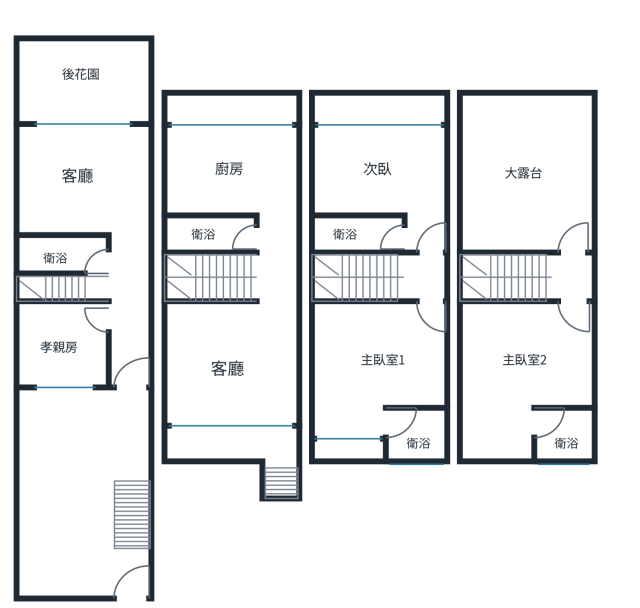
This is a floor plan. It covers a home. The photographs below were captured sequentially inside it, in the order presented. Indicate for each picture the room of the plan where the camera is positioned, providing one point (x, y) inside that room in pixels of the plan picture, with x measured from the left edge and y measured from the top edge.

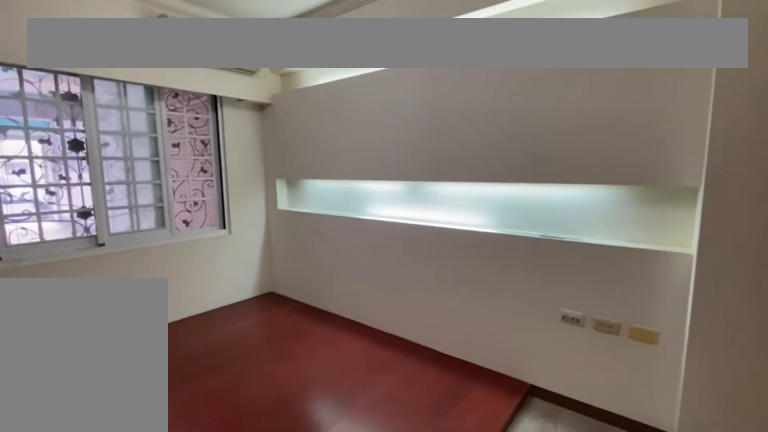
(68, 346)
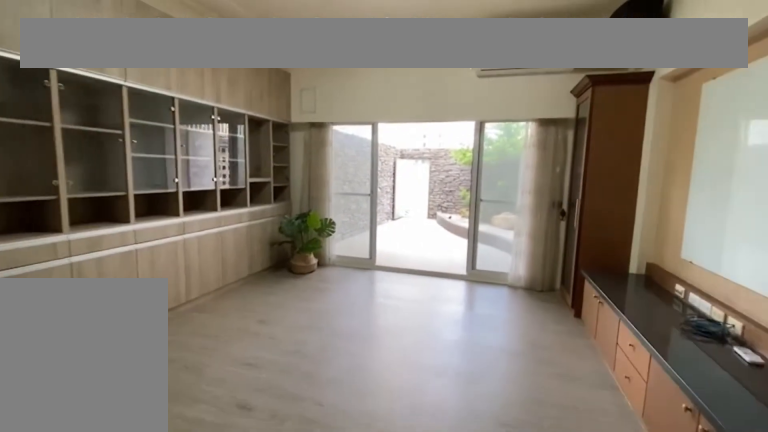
(77, 179)
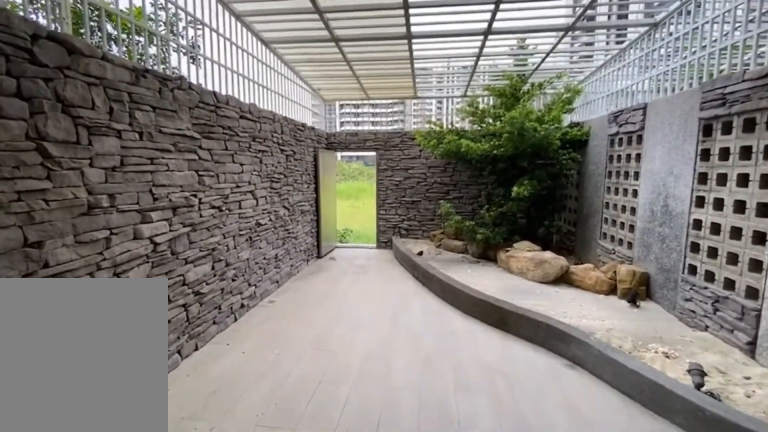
(68, 97)
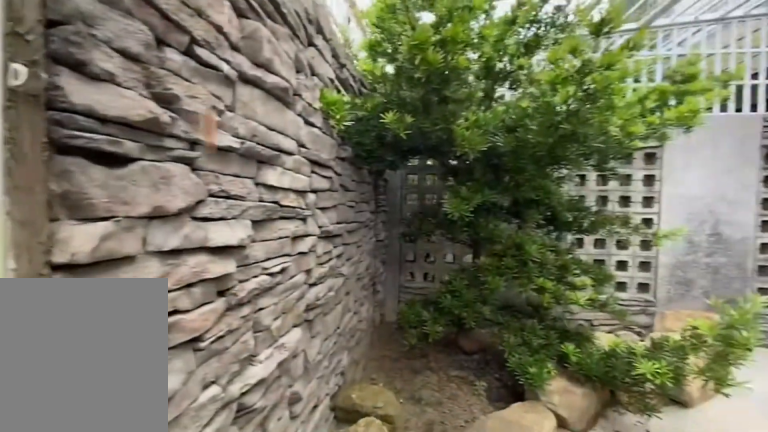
(68, 97)
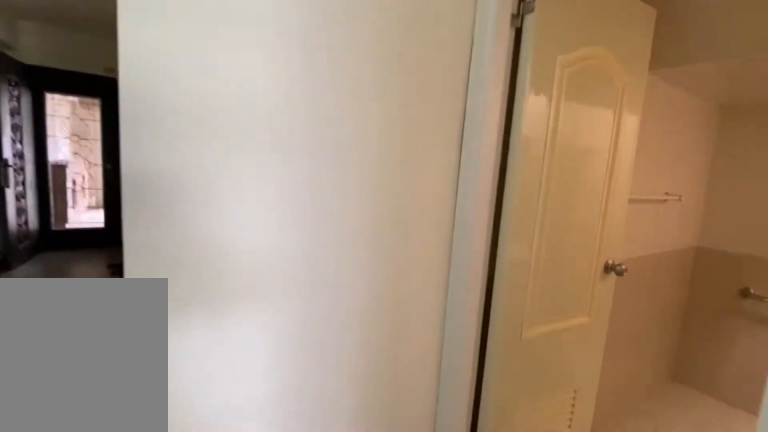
(67, 194)
